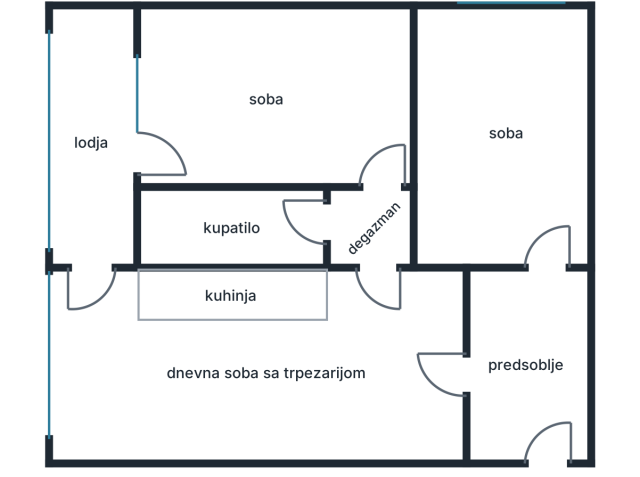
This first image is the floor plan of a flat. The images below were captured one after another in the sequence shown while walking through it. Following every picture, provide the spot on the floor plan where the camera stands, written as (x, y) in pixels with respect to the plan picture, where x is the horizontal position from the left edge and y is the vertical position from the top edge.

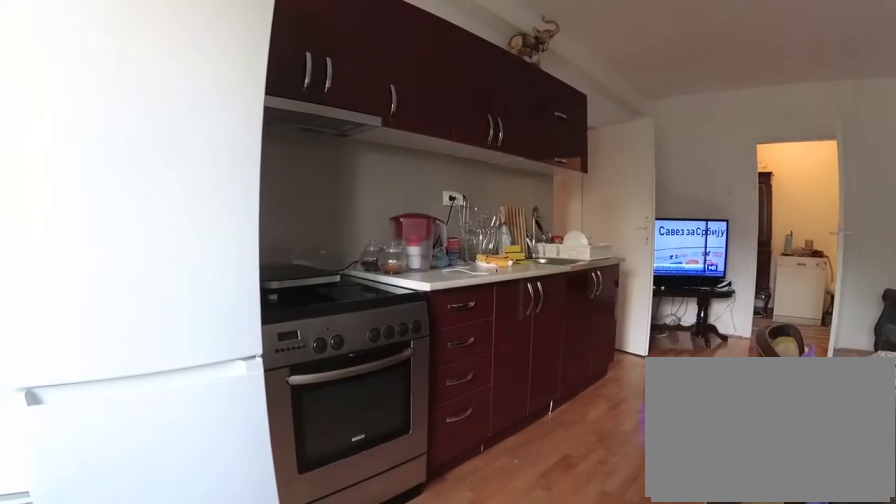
(59, 397)
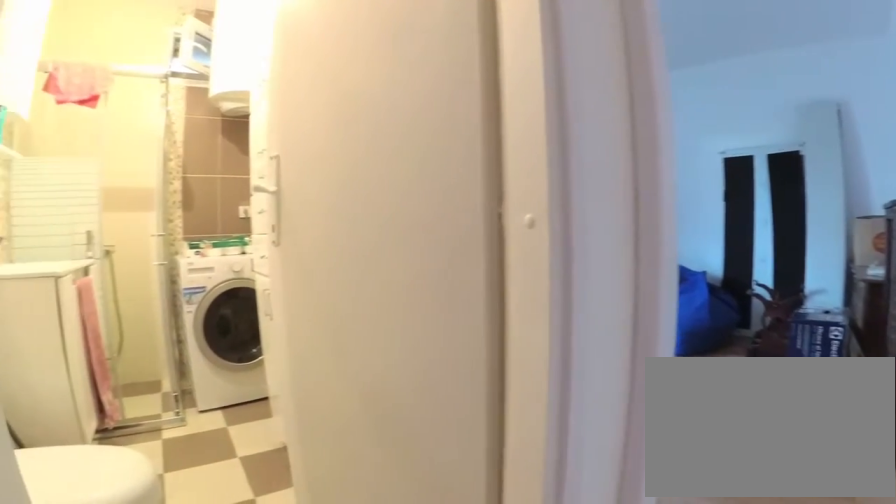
(367, 252)
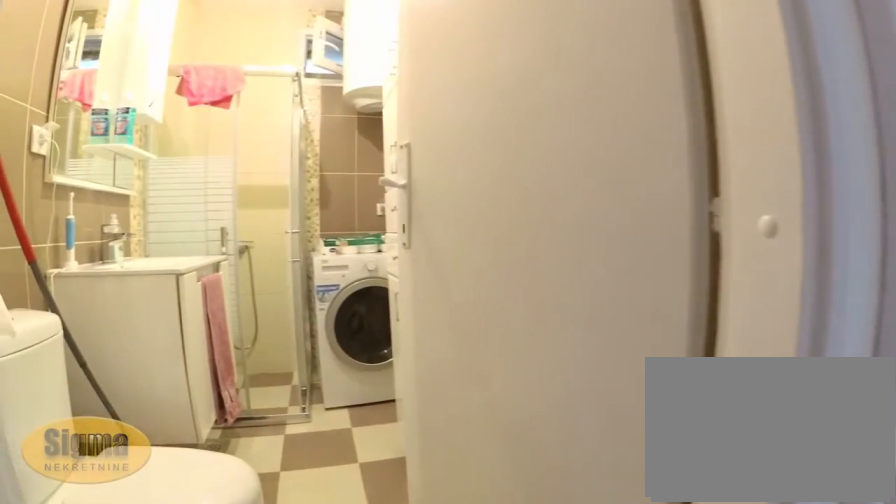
(370, 240)
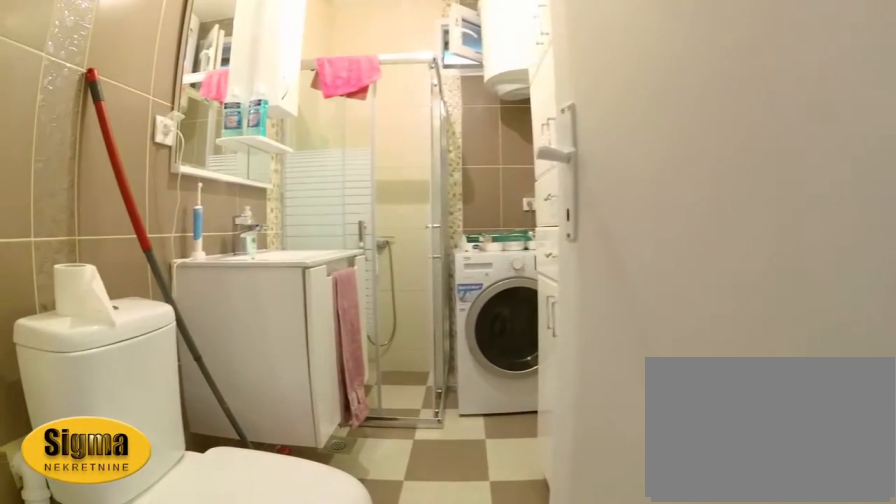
(360, 228)
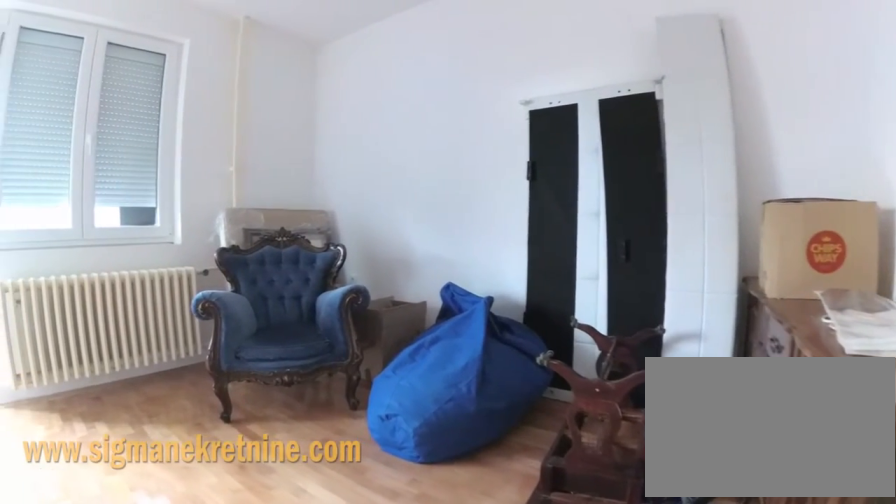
(379, 156)
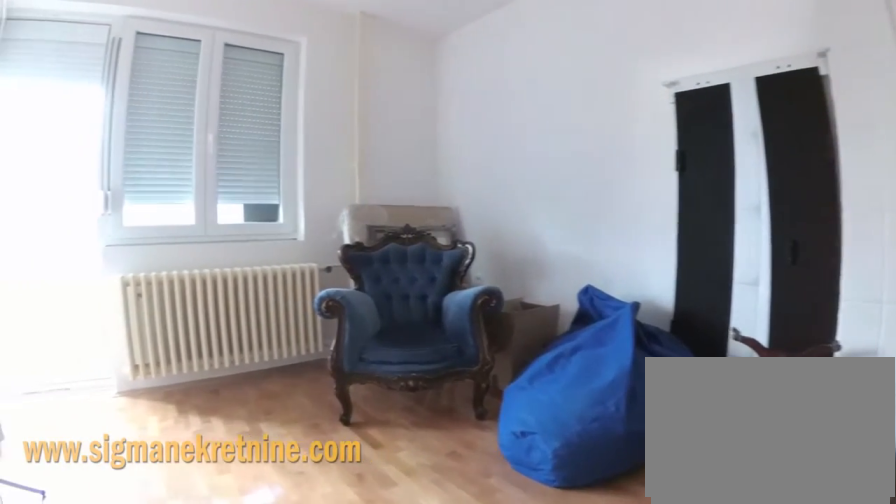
(372, 151)
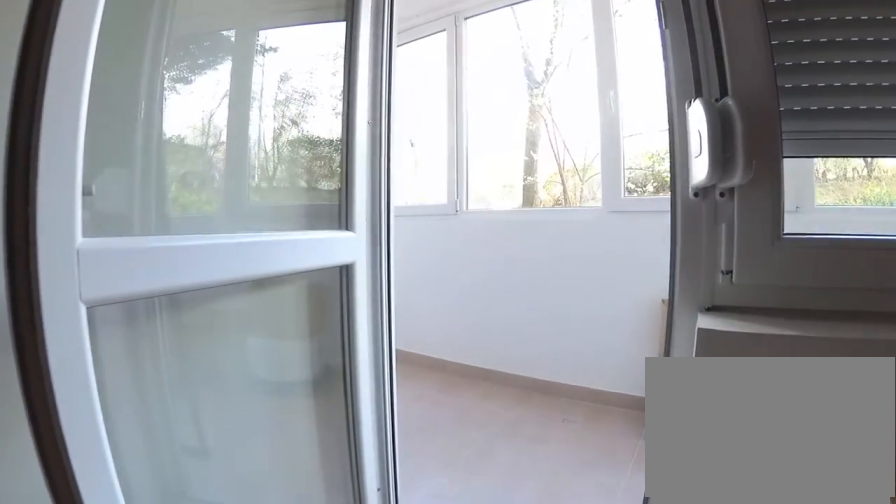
(216, 146)
